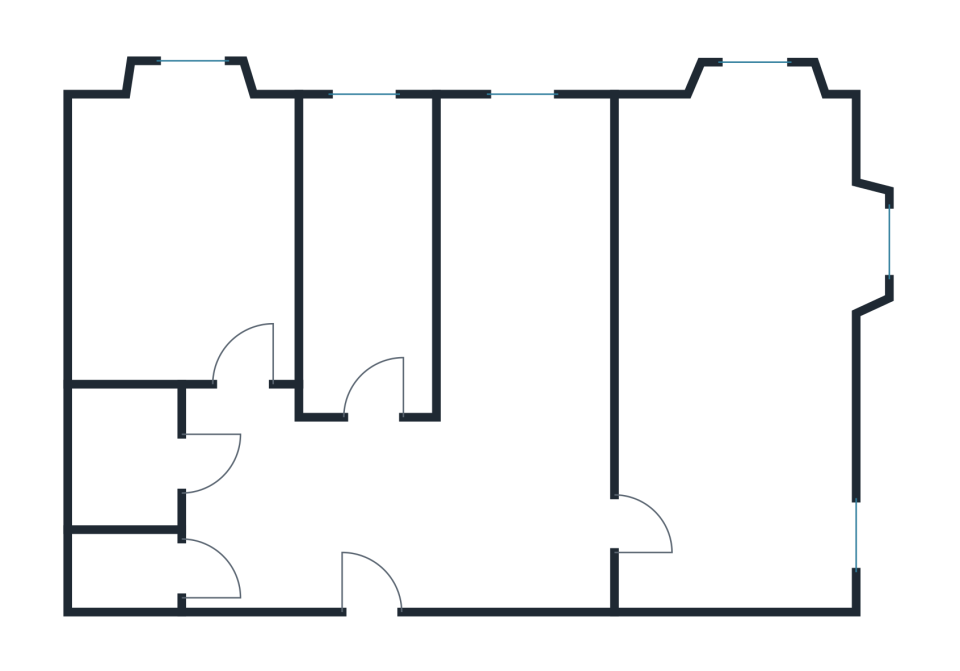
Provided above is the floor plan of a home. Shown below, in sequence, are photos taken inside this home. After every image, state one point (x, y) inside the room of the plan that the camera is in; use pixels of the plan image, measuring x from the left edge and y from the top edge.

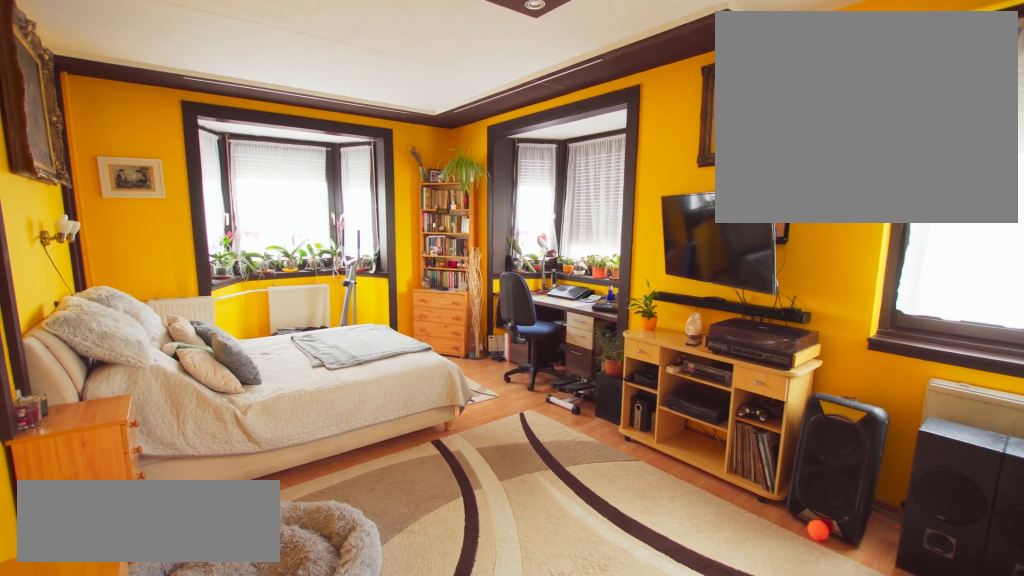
(739, 355)
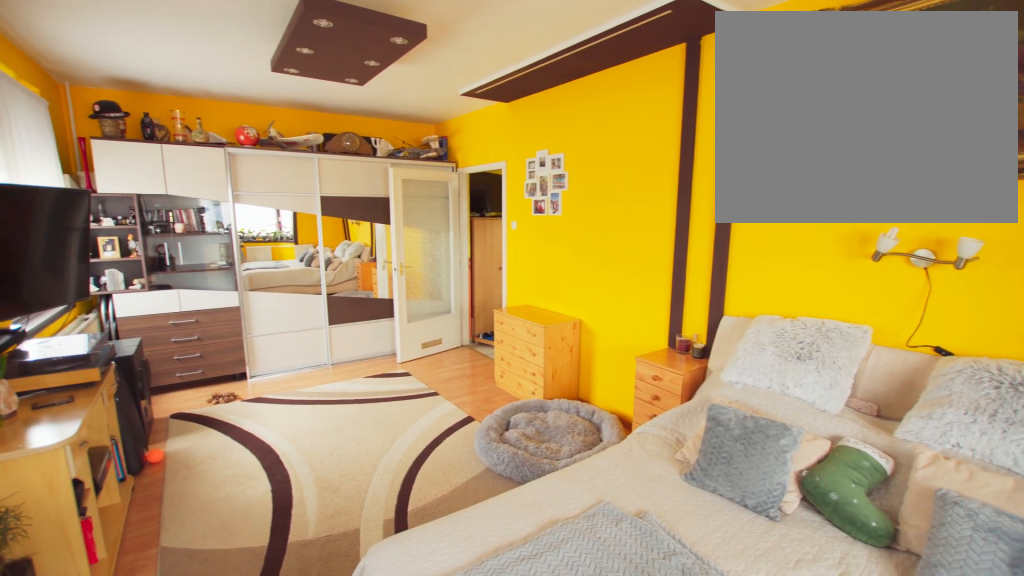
(739, 353)
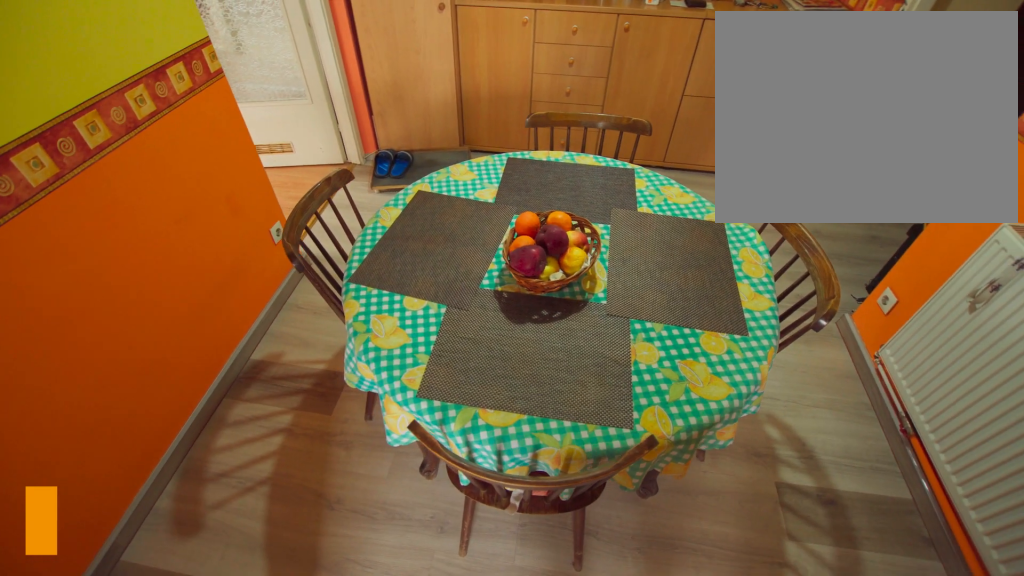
(529, 495)
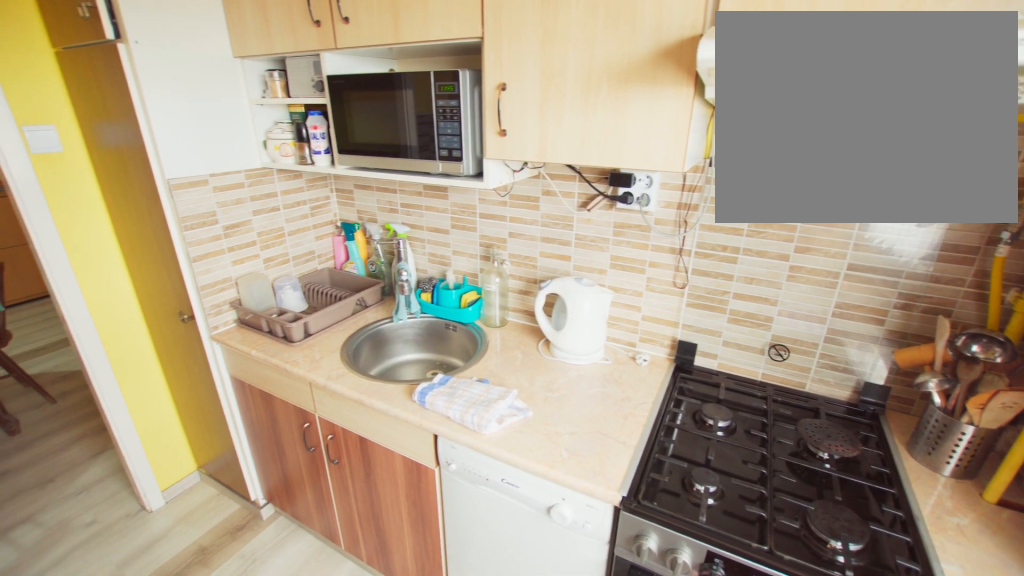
(530, 263)
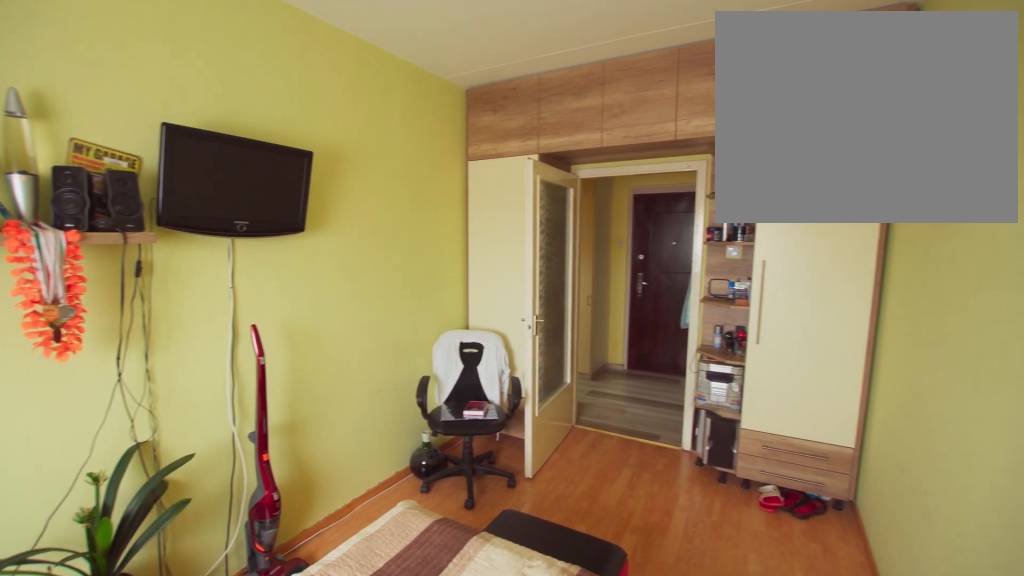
(365, 262)
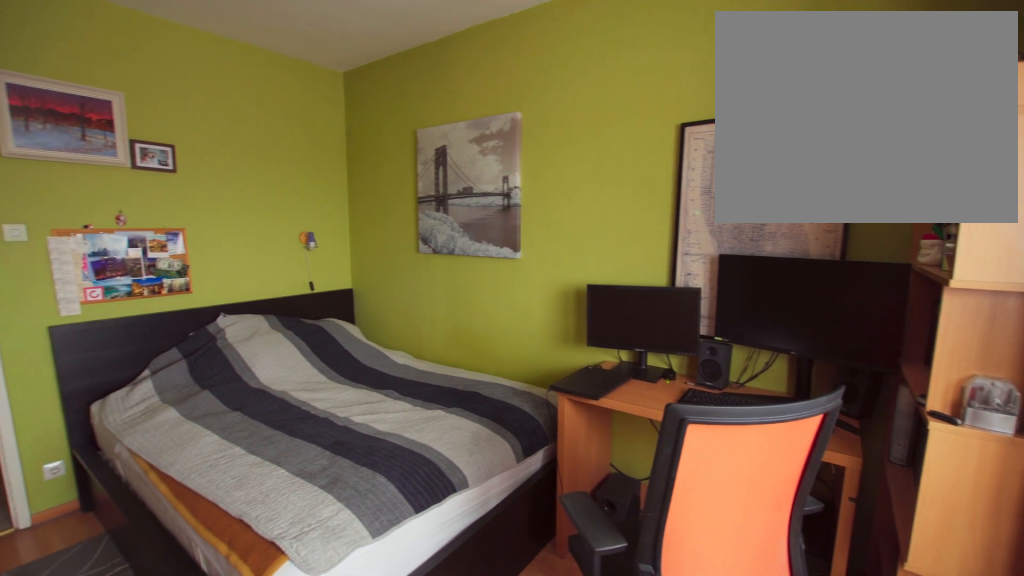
(188, 262)
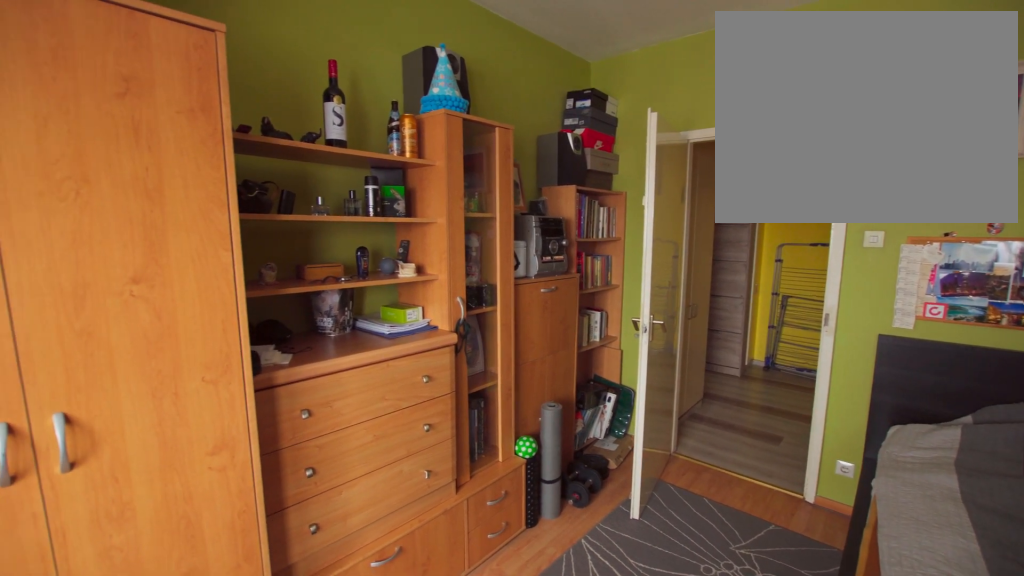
(188, 263)
